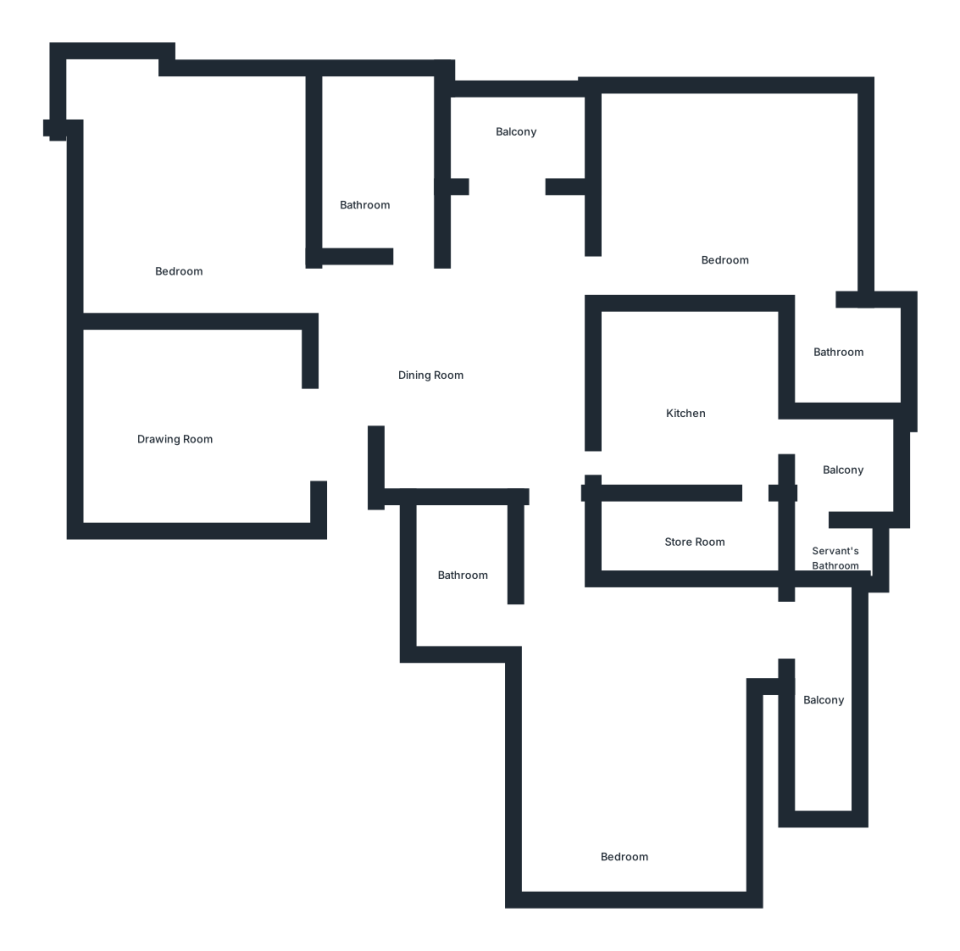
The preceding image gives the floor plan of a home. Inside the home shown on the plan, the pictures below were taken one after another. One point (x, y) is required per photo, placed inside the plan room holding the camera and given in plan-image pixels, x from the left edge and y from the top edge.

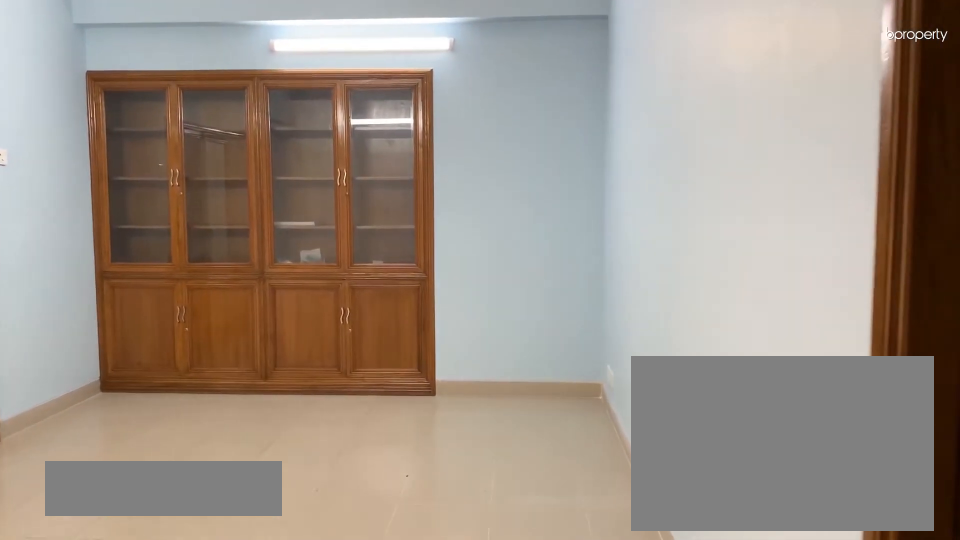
(572, 617)
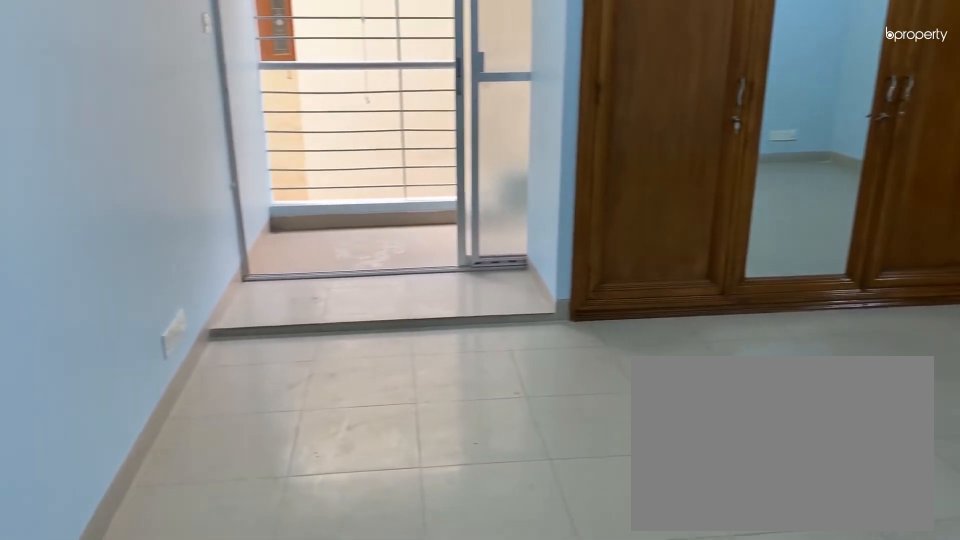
(637, 751)
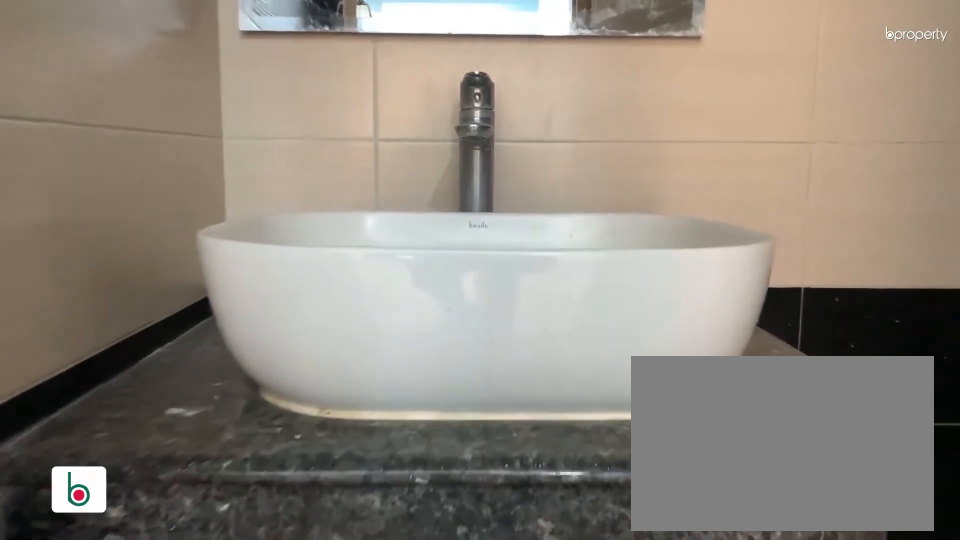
(455, 583)
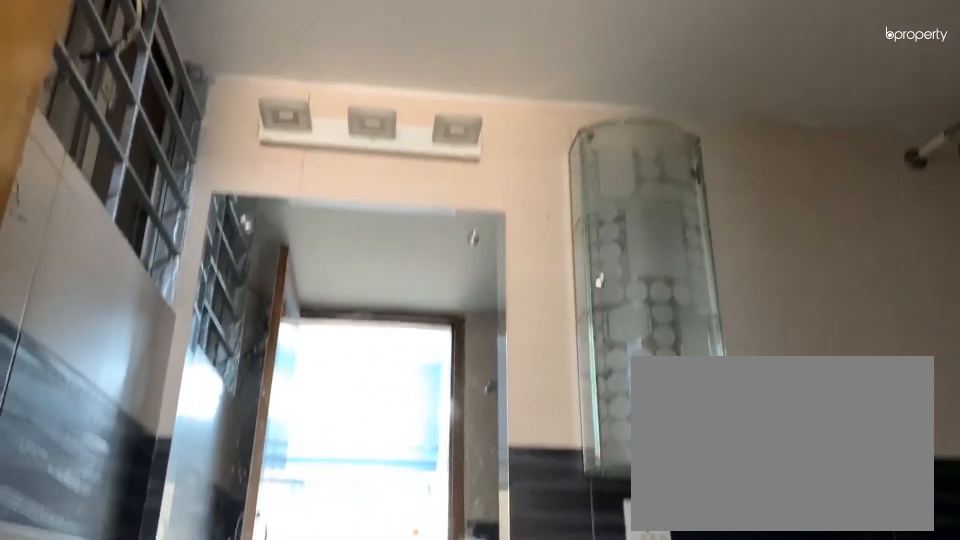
(455, 583)
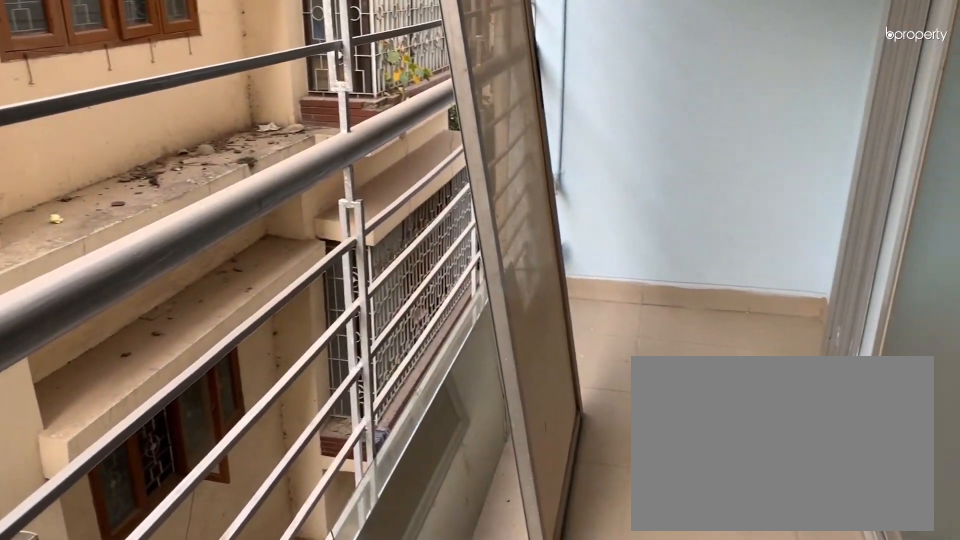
(819, 719)
